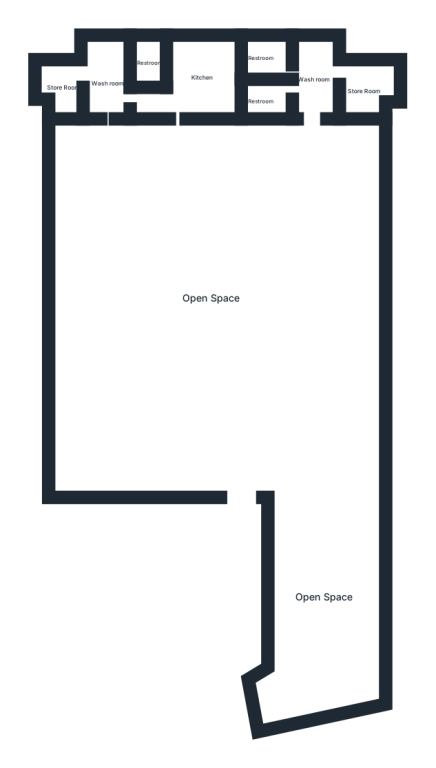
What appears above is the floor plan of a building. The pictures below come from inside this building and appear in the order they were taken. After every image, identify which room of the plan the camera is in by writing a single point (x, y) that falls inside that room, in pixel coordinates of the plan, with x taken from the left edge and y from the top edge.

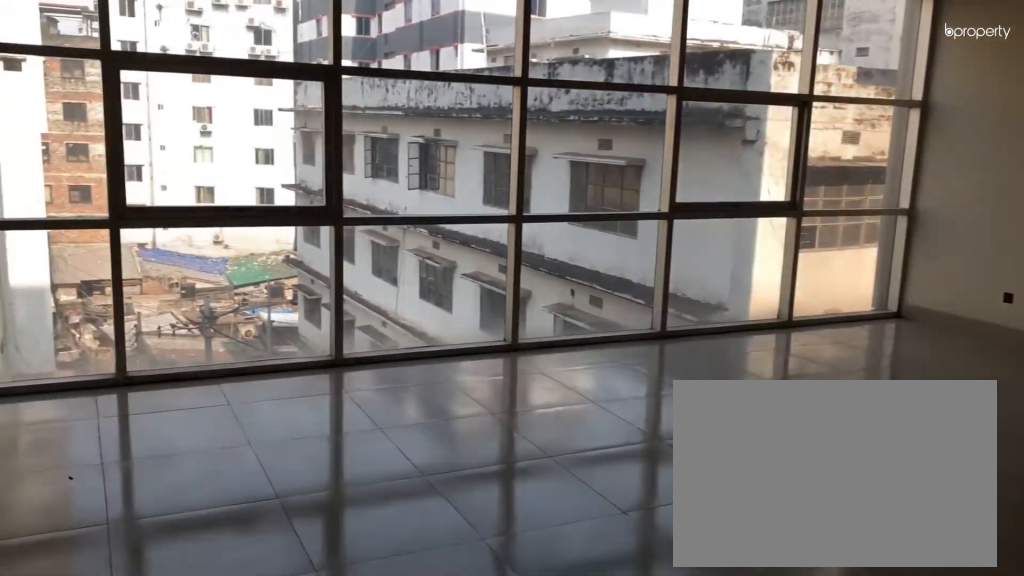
(208, 296)
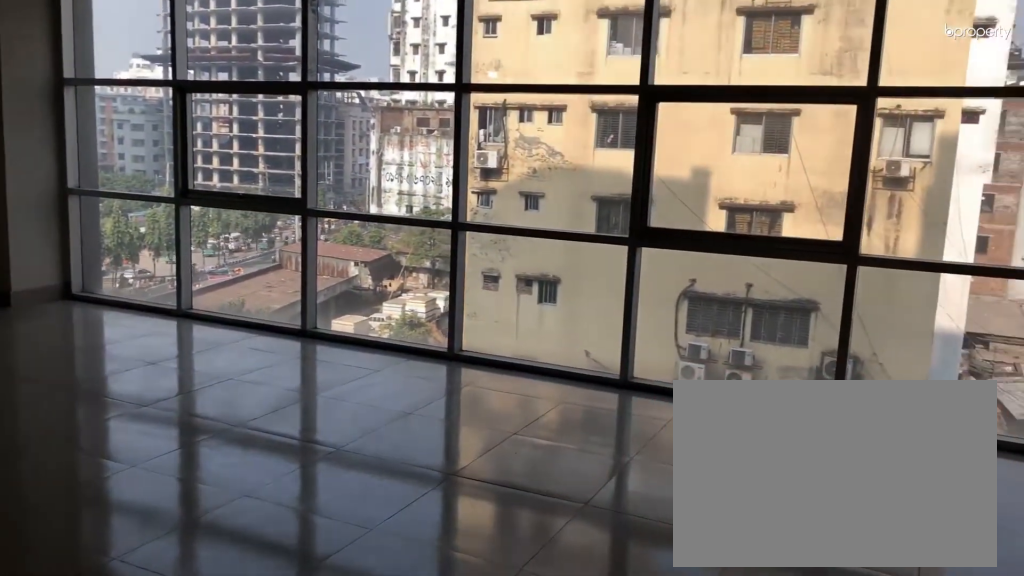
(208, 297)
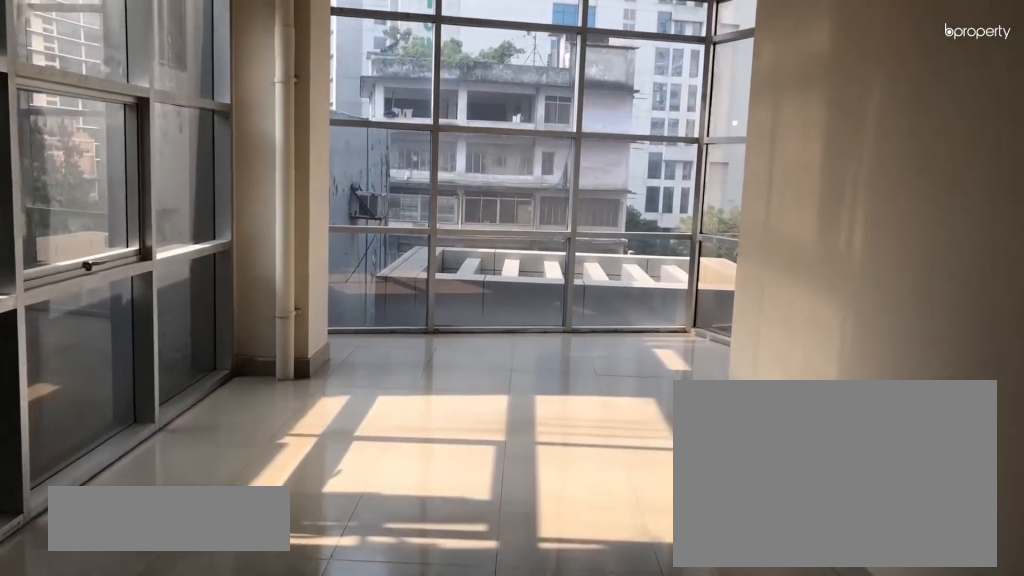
(327, 604)
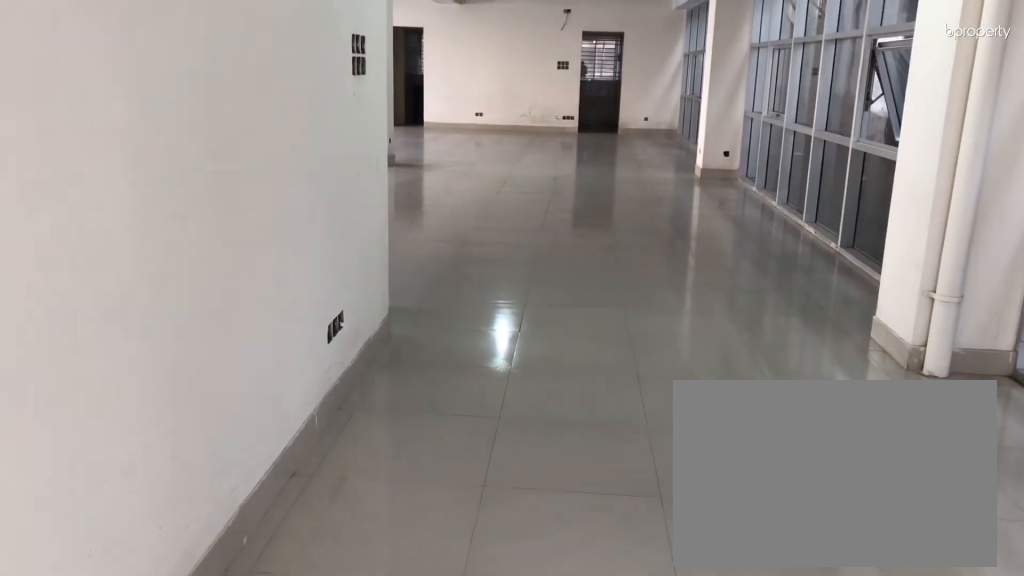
(327, 604)
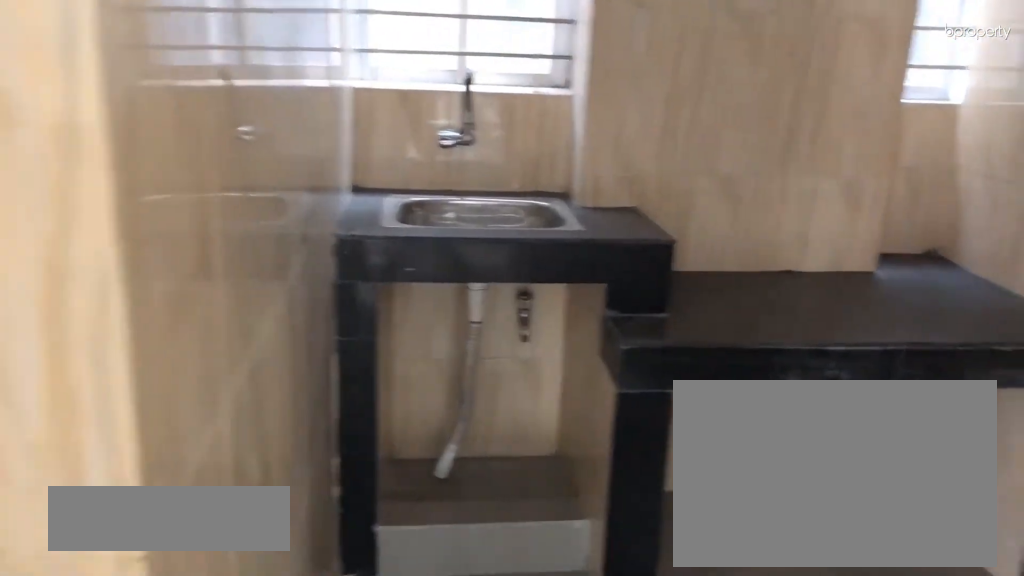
(204, 76)
